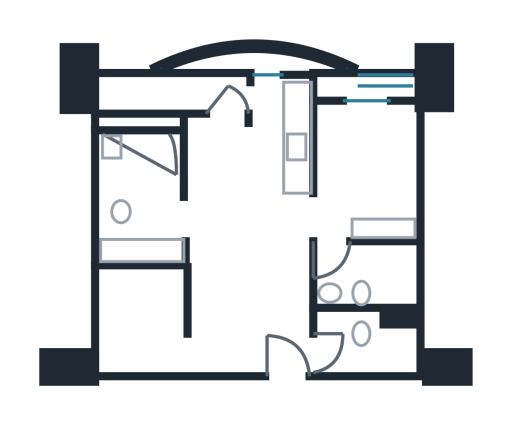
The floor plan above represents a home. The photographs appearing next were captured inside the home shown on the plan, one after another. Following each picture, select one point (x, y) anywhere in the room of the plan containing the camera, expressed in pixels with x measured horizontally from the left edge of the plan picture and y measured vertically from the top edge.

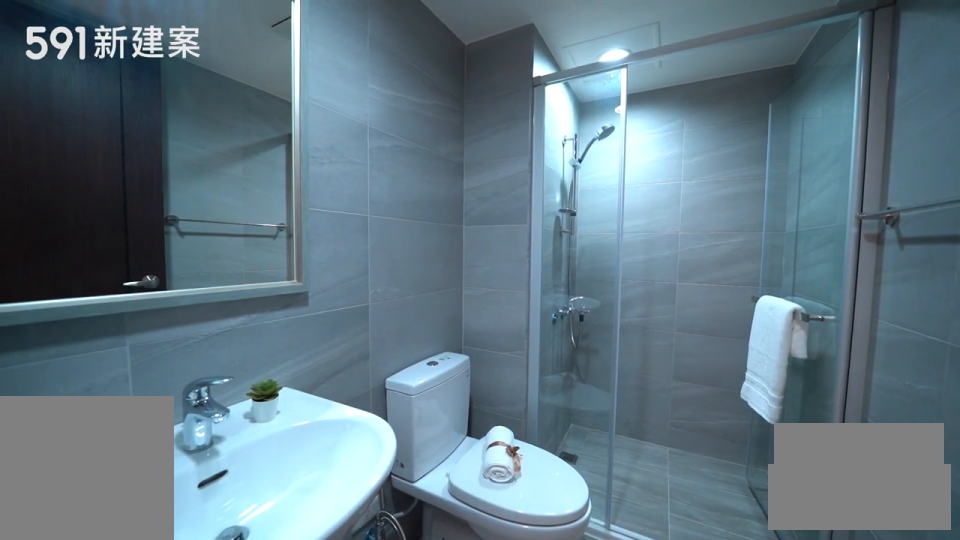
(379, 347)
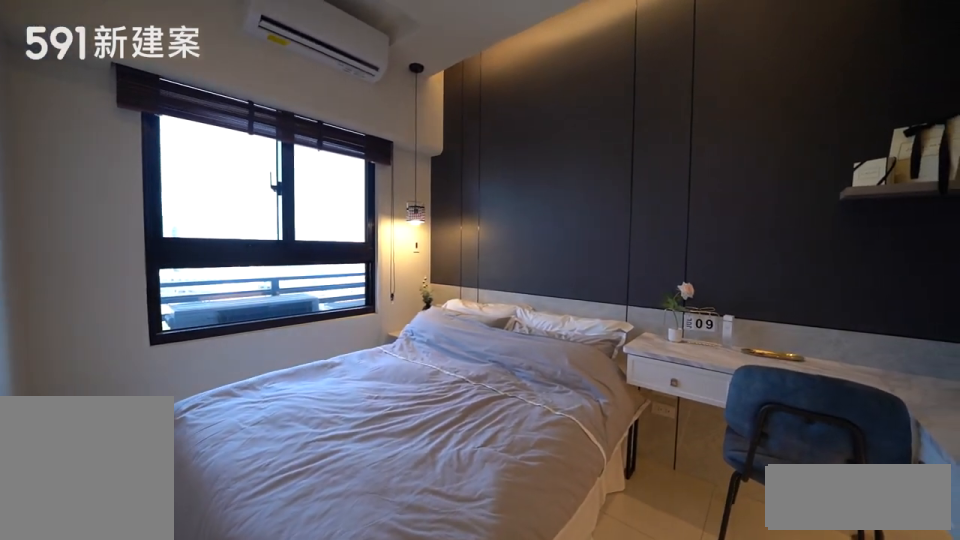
(365, 168)
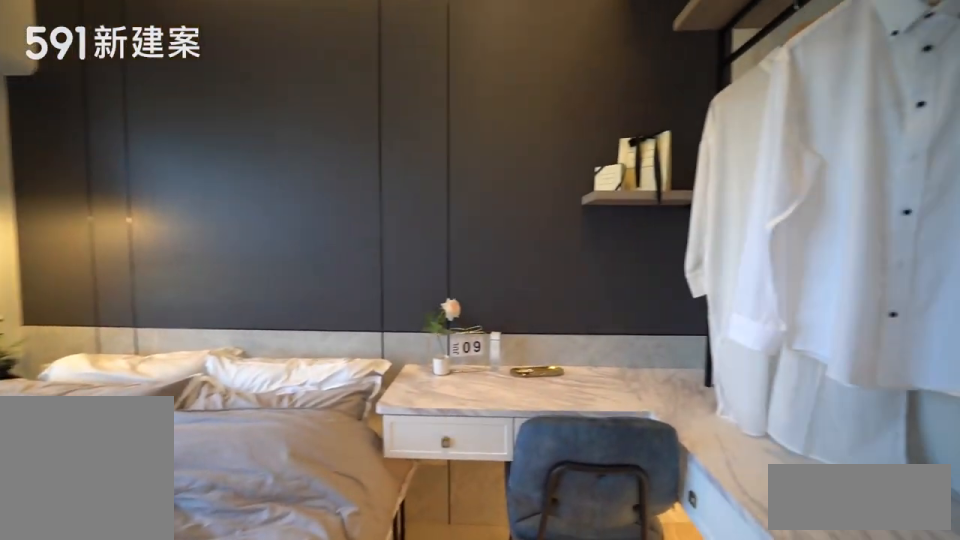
(365, 168)
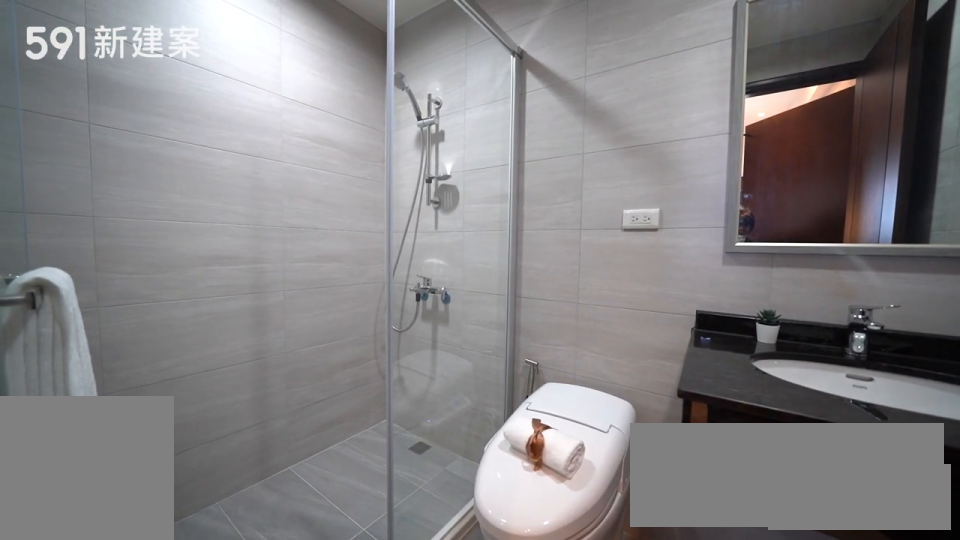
(366, 274)
